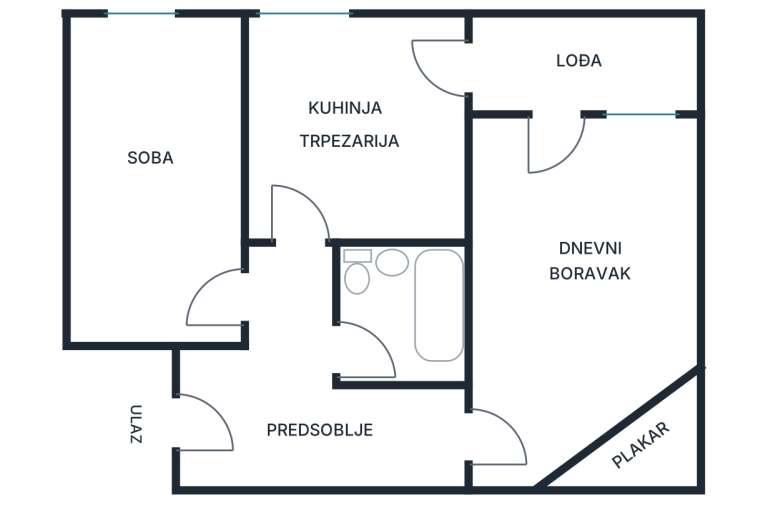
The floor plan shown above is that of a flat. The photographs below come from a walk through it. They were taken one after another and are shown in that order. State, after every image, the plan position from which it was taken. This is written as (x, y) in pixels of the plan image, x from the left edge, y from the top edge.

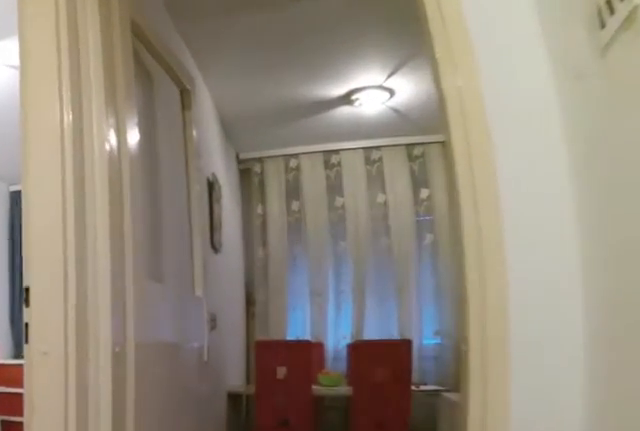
(289, 334)
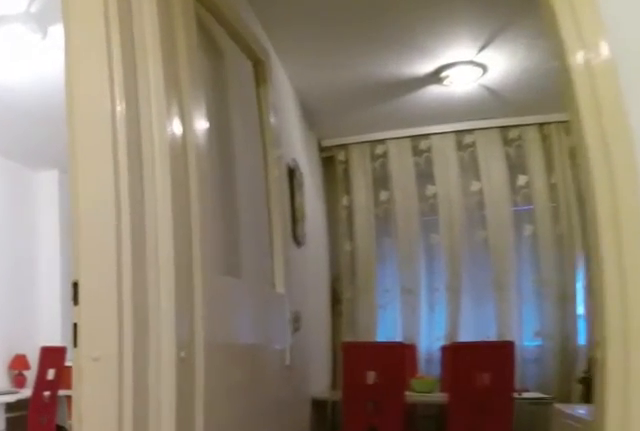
(287, 324)
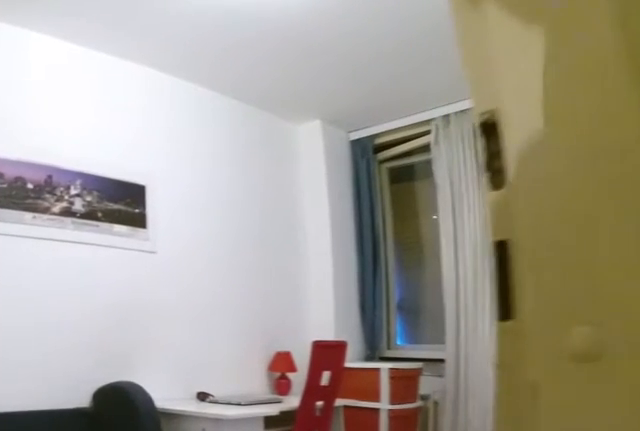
(259, 307)
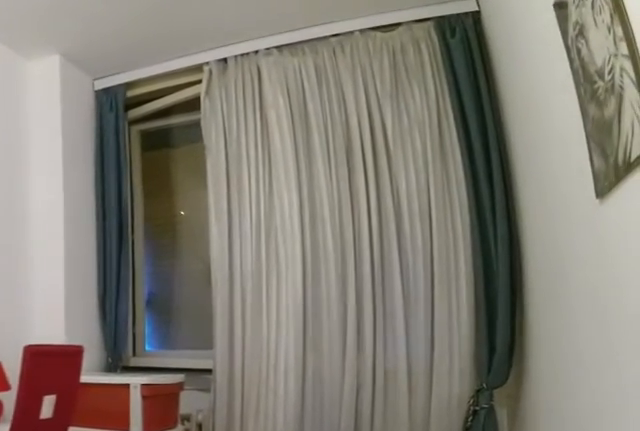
(188, 287)
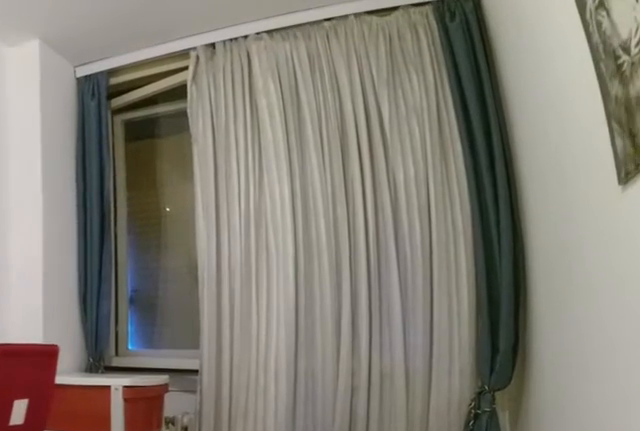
(185, 272)
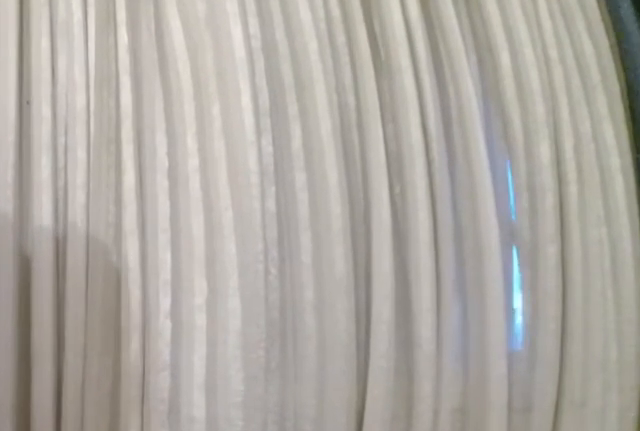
(154, 122)
